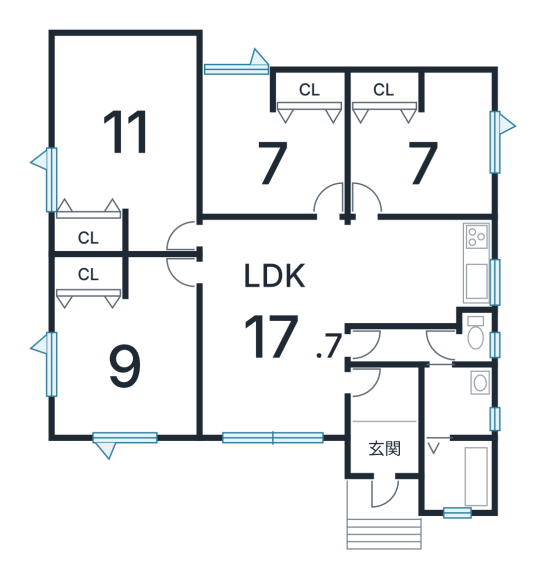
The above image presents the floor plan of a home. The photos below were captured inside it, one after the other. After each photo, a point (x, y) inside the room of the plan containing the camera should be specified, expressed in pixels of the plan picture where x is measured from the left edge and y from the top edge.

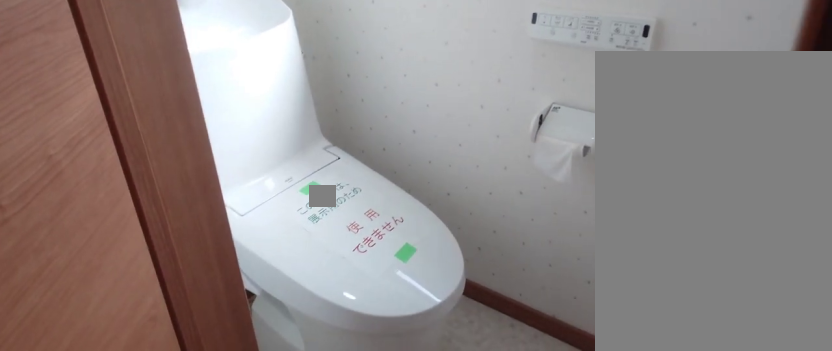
(474, 337)
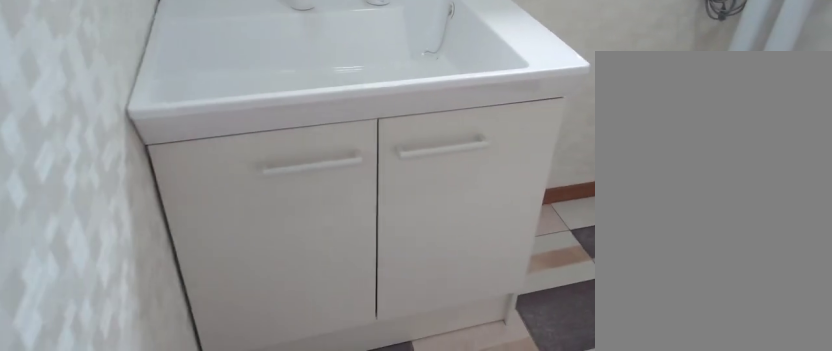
(453, 407)
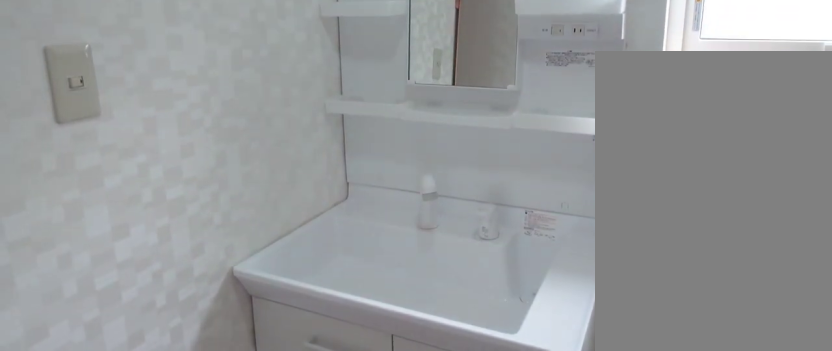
(453, 407)
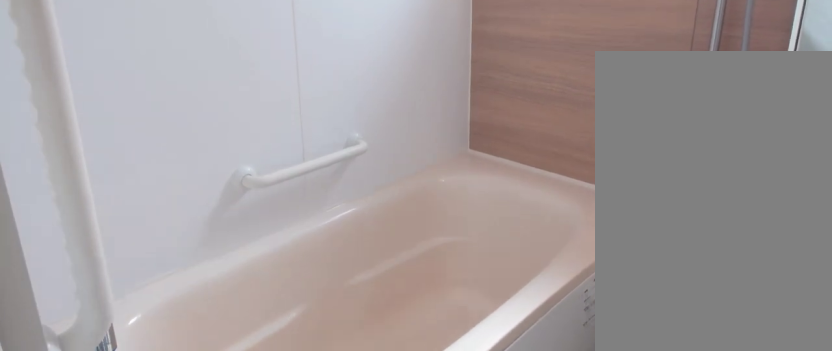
(456, 483)
